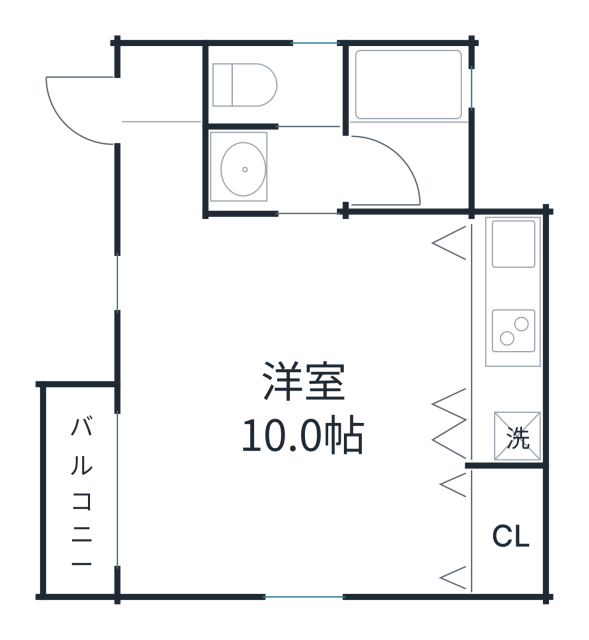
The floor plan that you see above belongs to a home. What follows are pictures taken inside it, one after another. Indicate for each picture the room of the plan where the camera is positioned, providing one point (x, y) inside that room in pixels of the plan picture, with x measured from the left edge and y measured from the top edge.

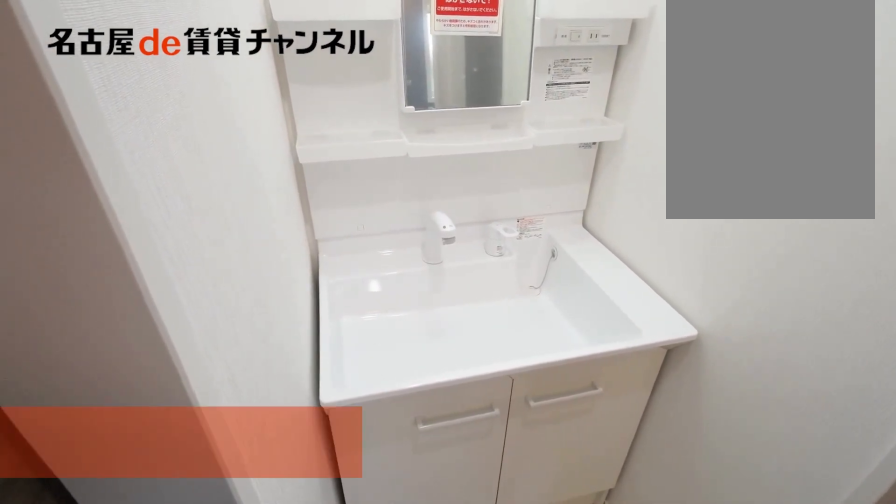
(274, 172)
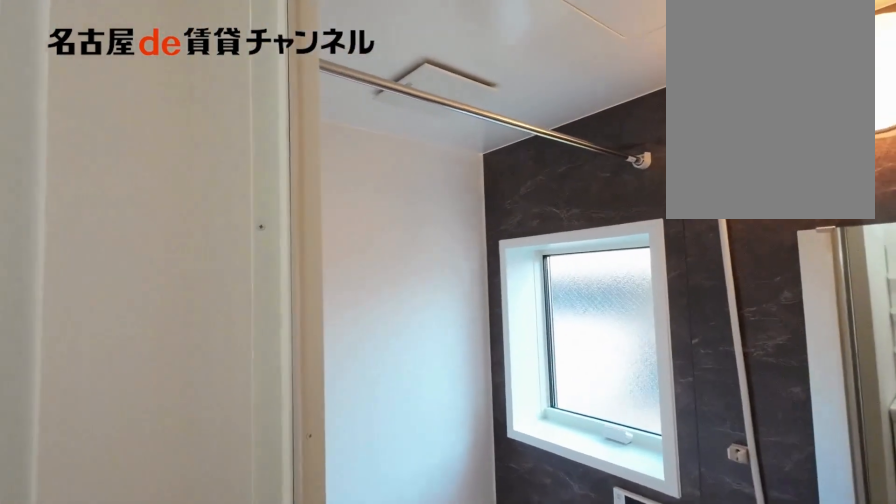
(408, 126)
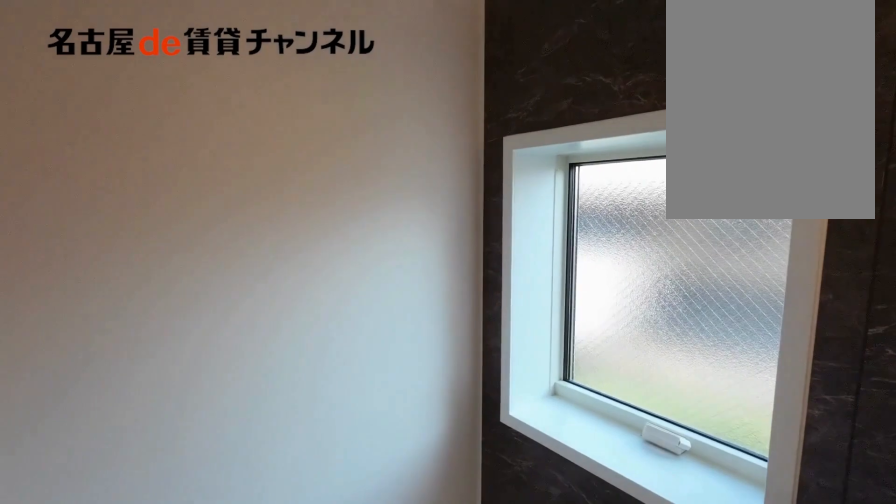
(408, 126)
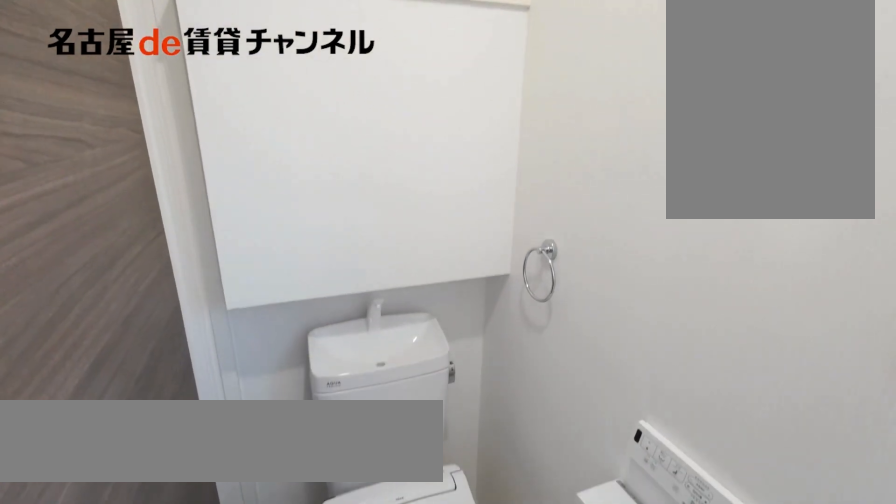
(274, 85)
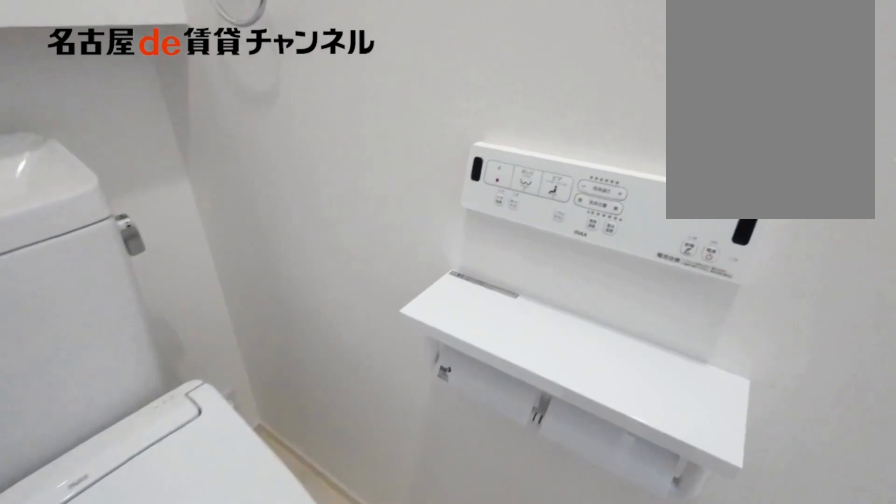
(274, 85)
